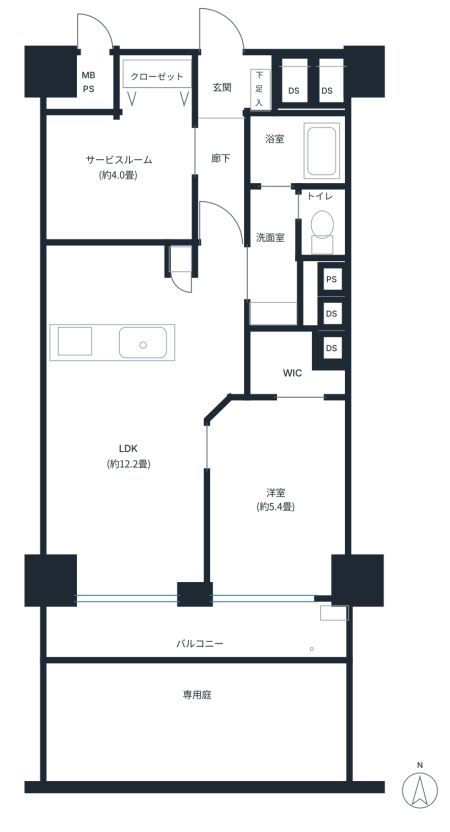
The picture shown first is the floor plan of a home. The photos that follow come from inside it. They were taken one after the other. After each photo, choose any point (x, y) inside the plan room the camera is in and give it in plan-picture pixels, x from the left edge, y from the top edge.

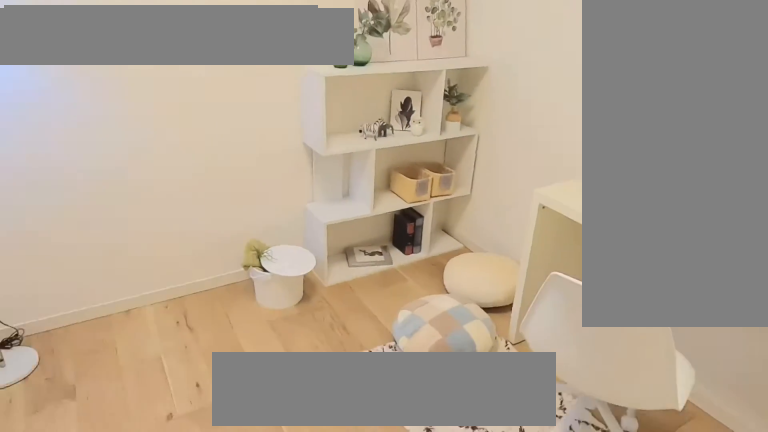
(122, 174)
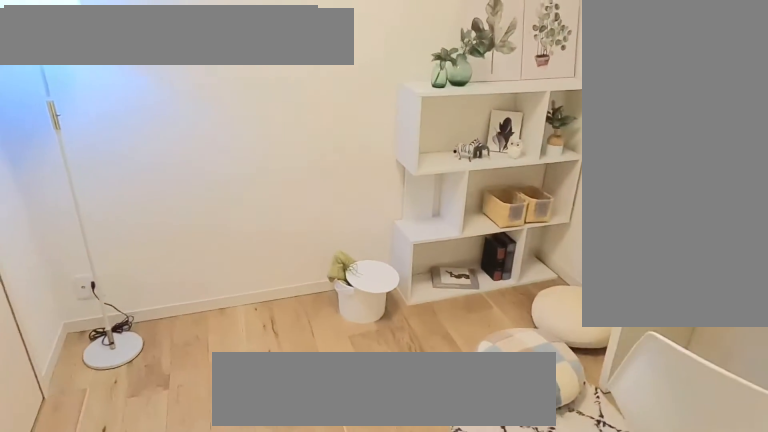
(122, 174)
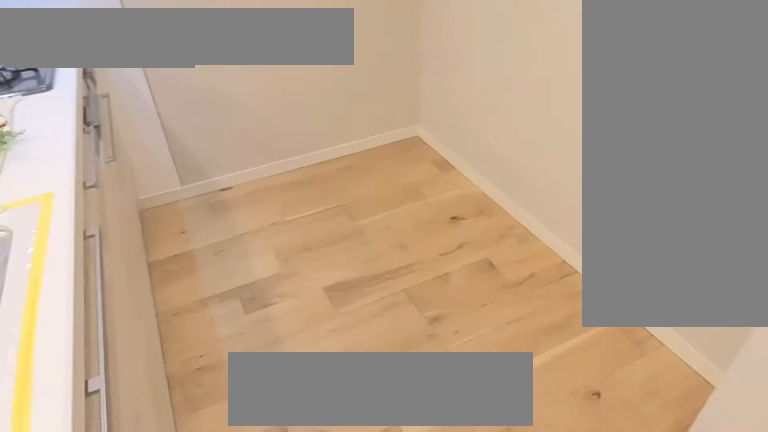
(119, 286)
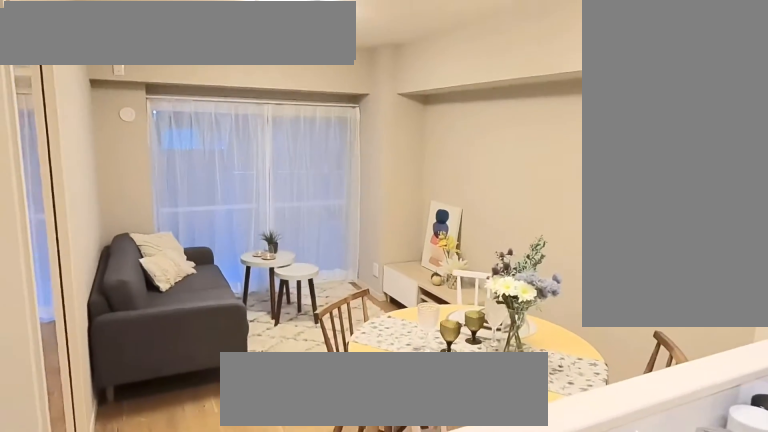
(132, 465)
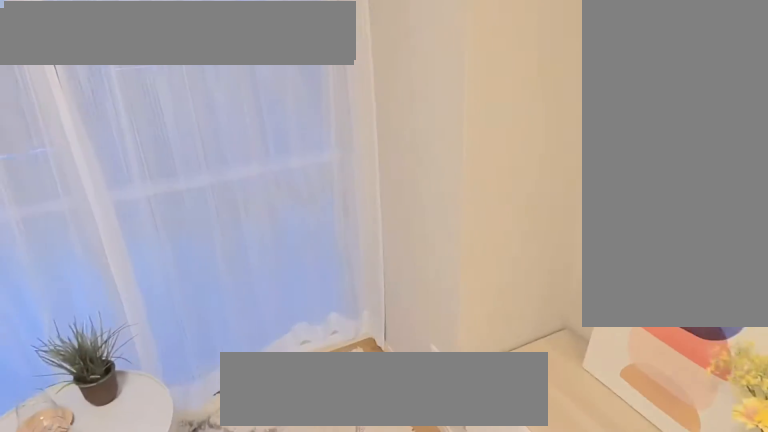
(132, 465)
